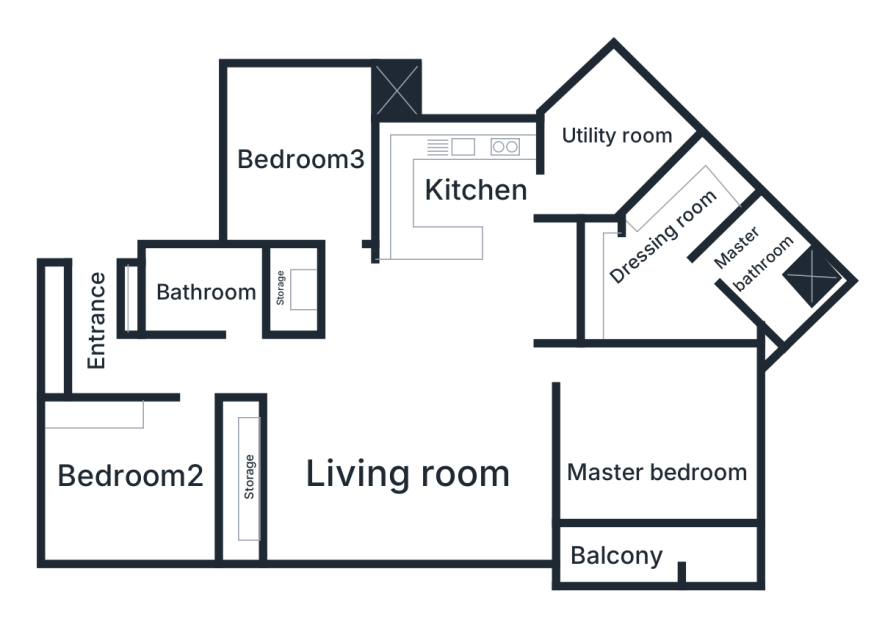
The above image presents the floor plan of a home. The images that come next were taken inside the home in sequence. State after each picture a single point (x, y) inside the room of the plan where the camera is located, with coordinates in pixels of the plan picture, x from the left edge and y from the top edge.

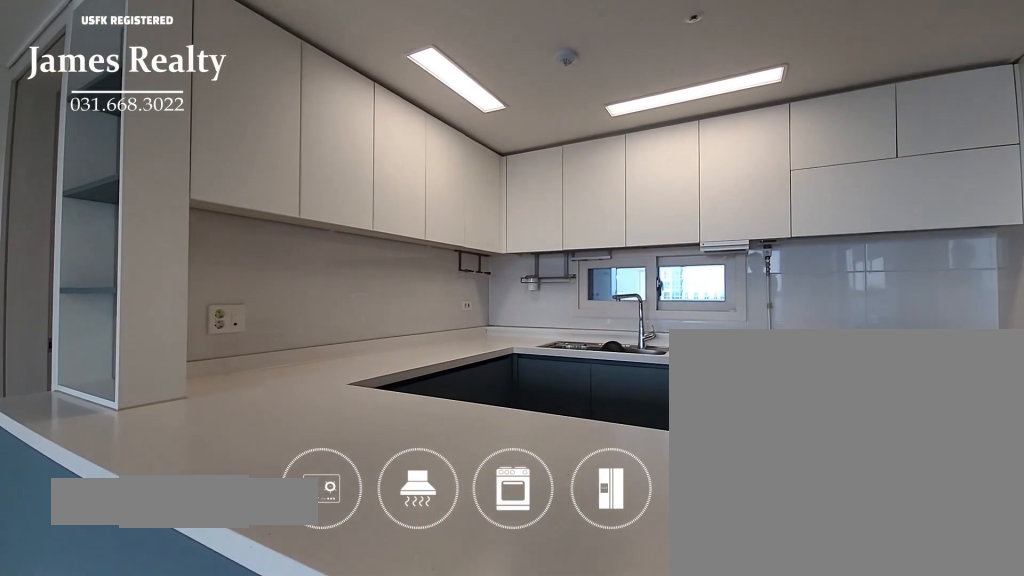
(513, 289)
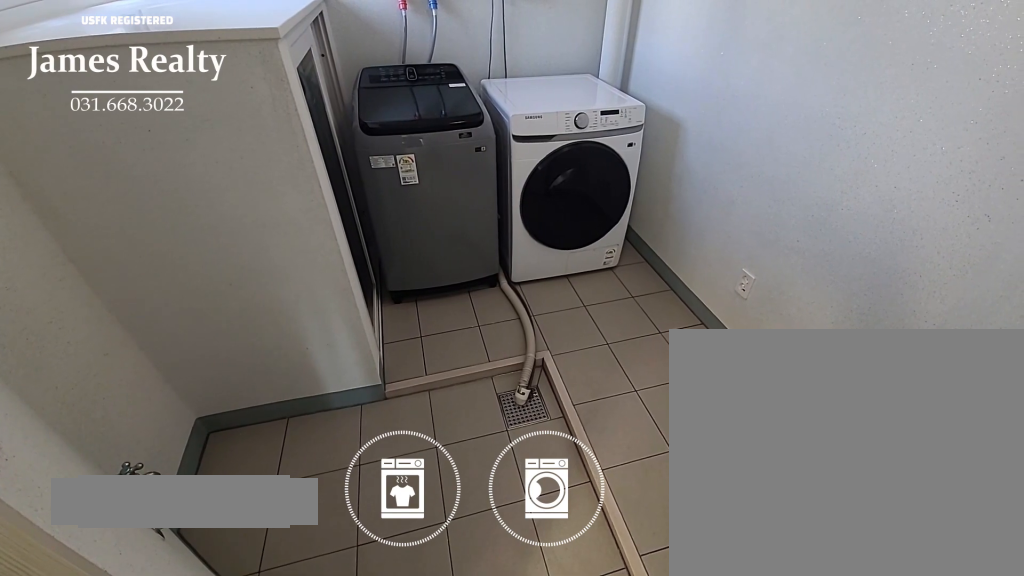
(610, 113)
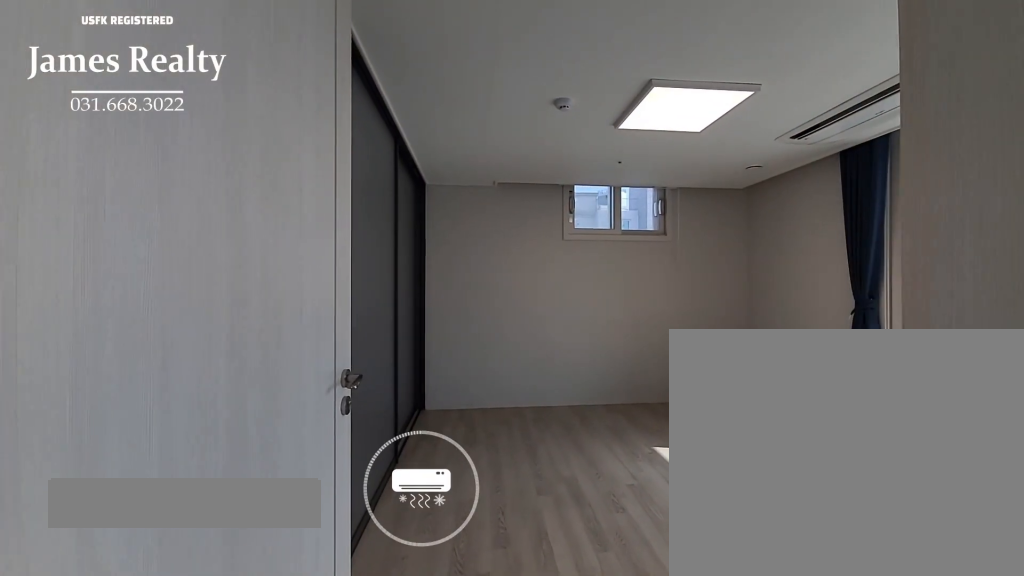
(654, 450)
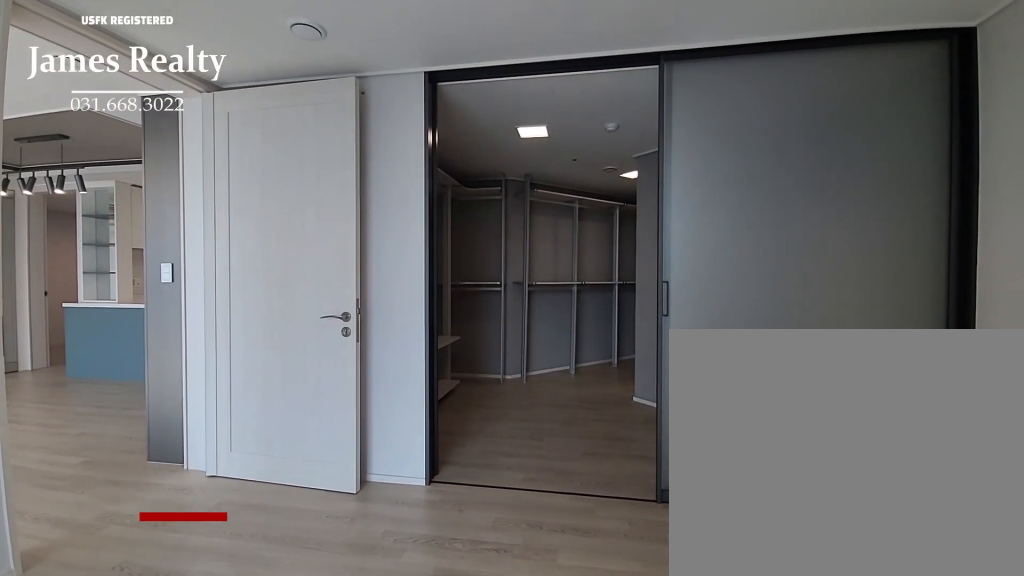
(654, 449)
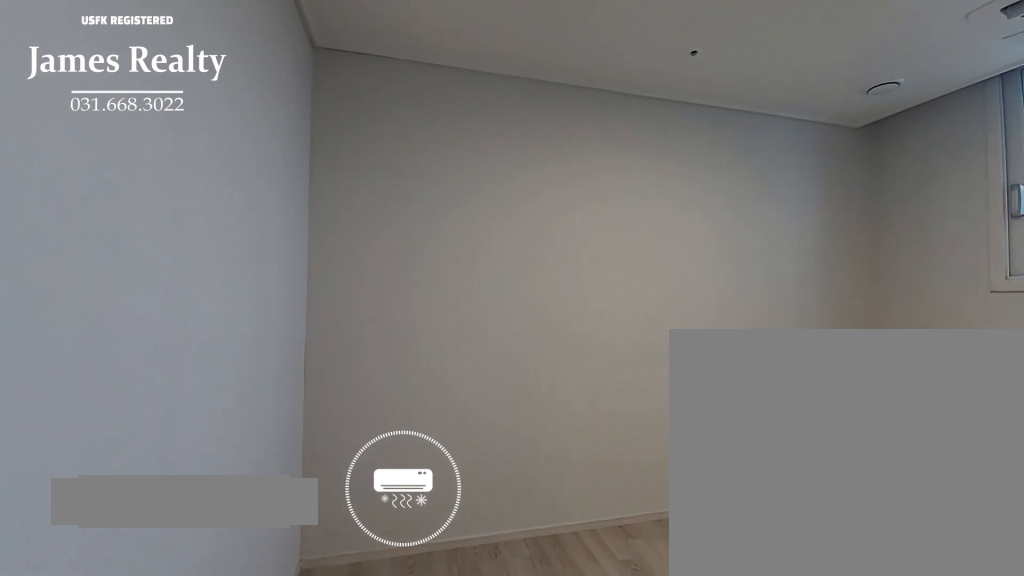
(315, 143)
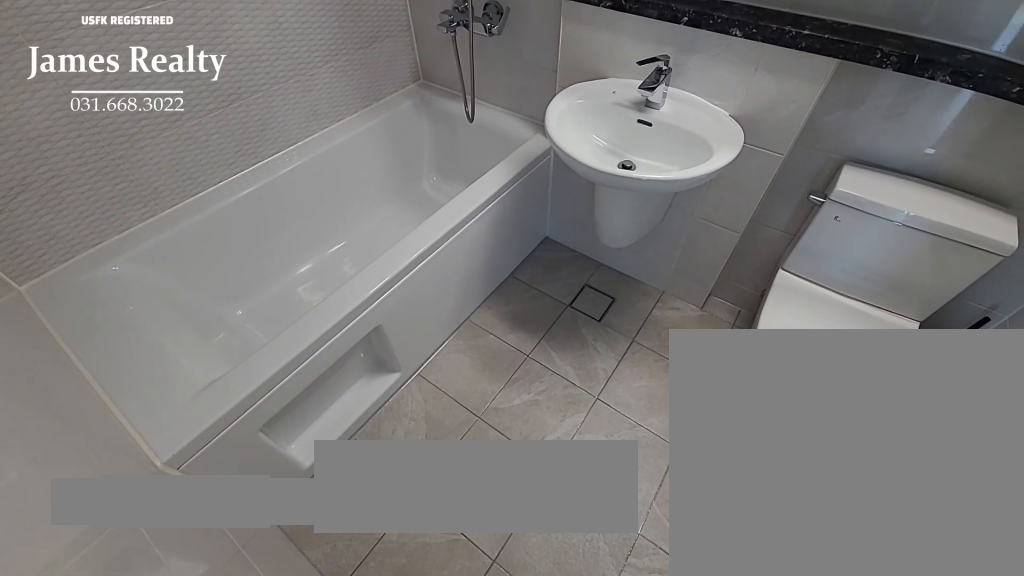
(213, 278)
